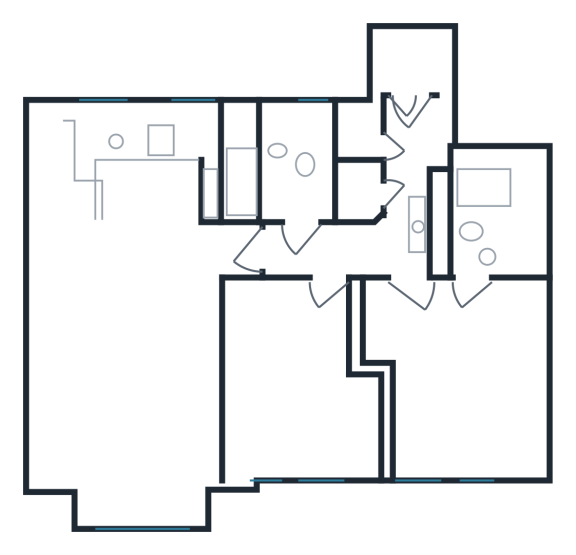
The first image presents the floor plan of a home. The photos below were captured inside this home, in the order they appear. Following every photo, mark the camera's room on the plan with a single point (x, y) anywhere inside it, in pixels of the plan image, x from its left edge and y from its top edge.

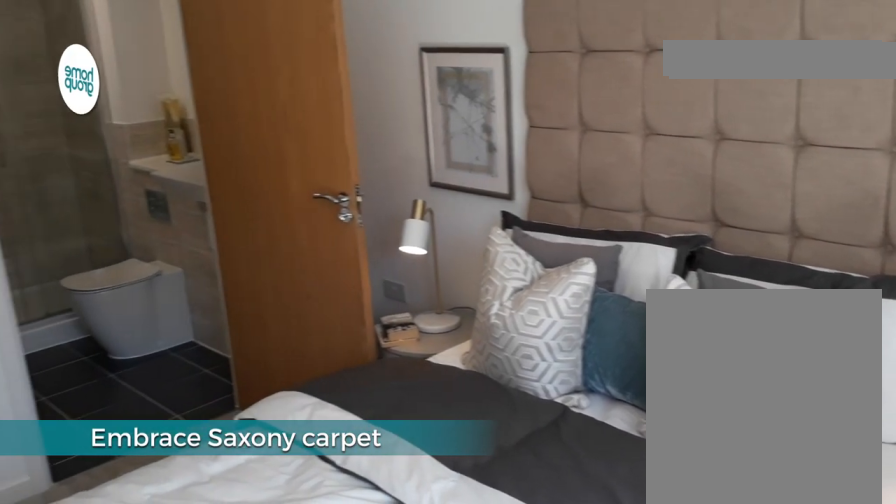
(453, 368)
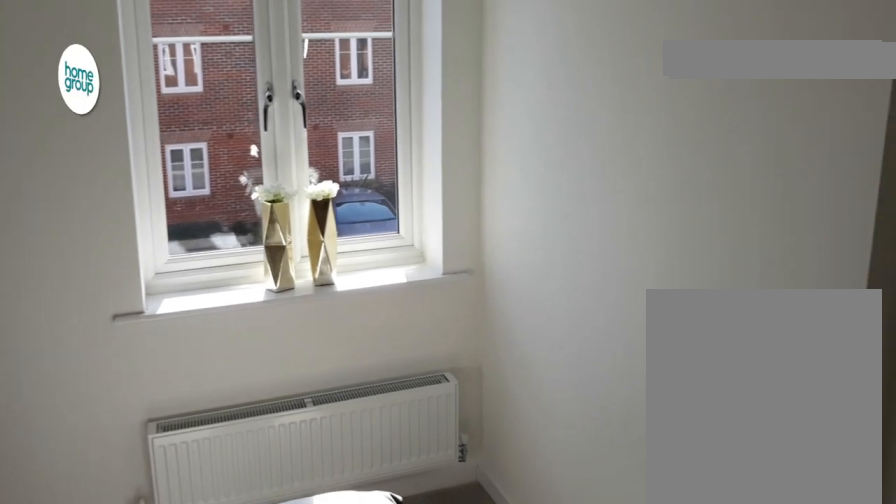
(453, 368)
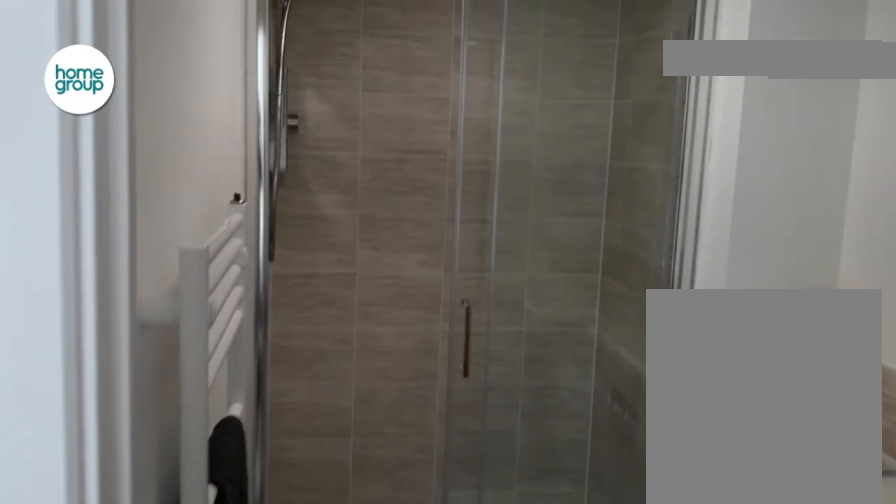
(491, 227)
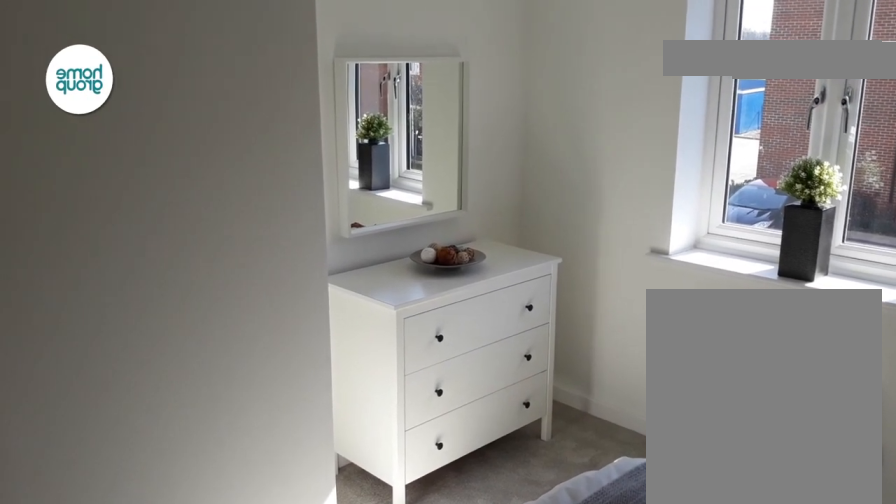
(299, 376)
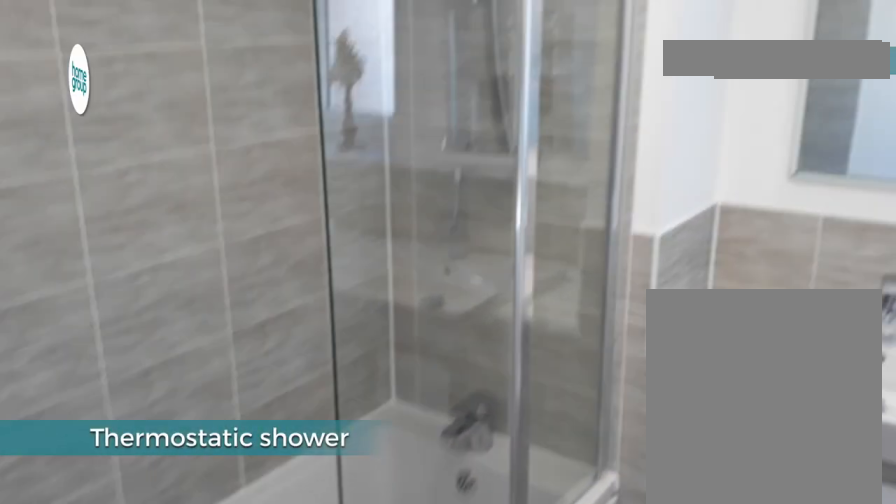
(280, 171)
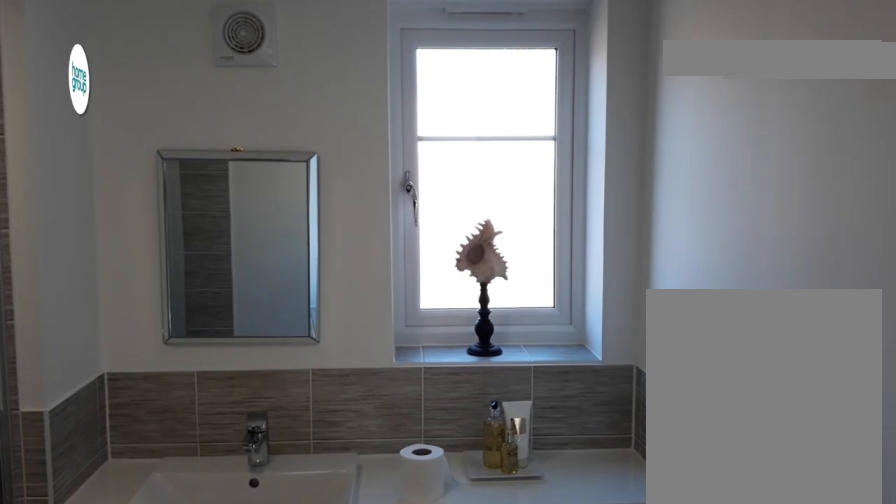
(280, 171)
